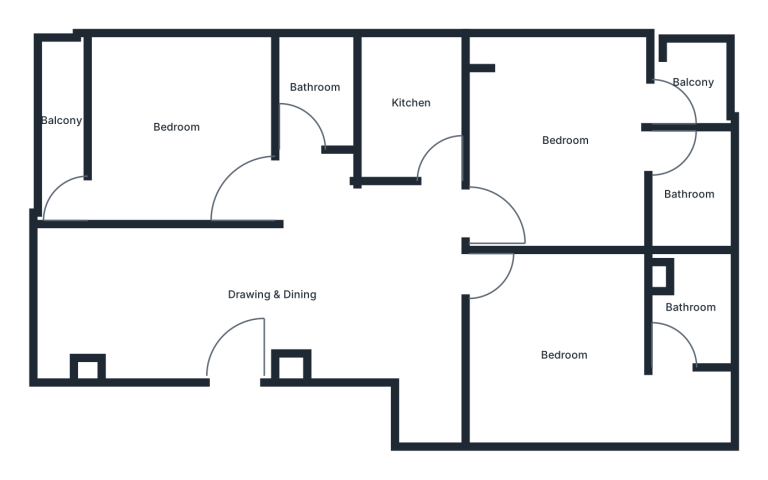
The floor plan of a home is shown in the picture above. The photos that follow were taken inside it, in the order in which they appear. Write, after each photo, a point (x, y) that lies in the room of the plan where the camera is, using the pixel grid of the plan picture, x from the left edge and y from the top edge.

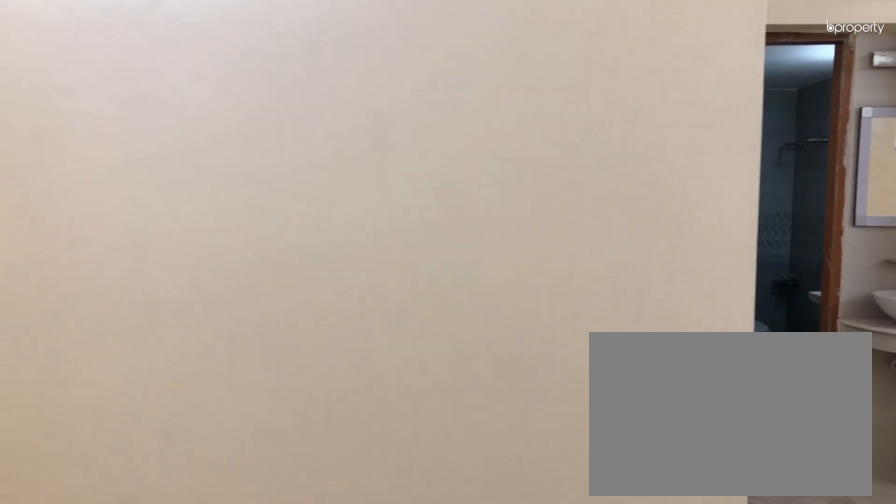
(235, 371)
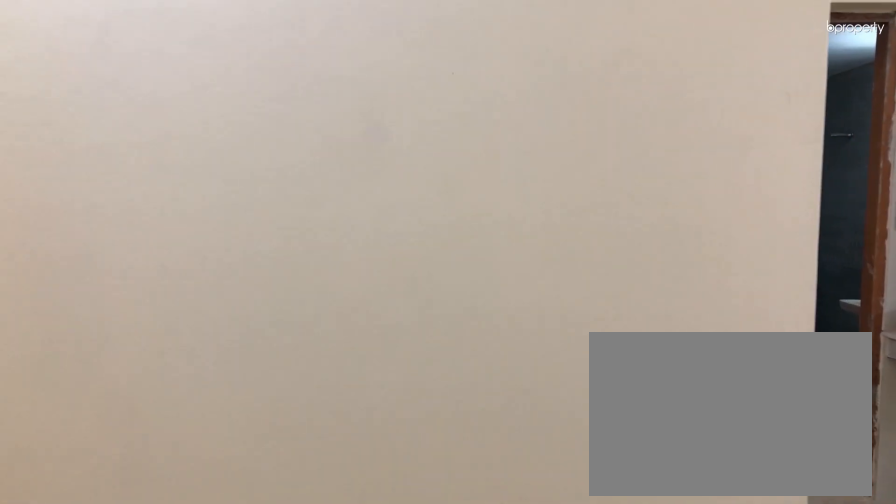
(235, 371)
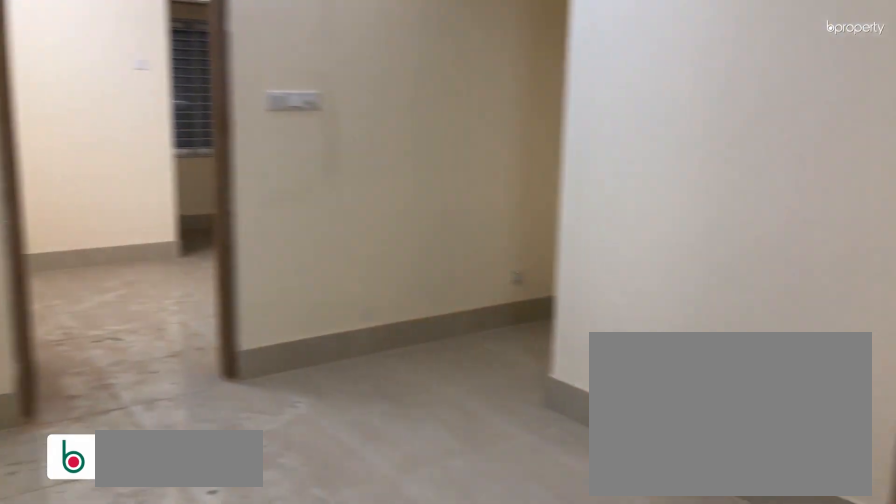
(364, 287)
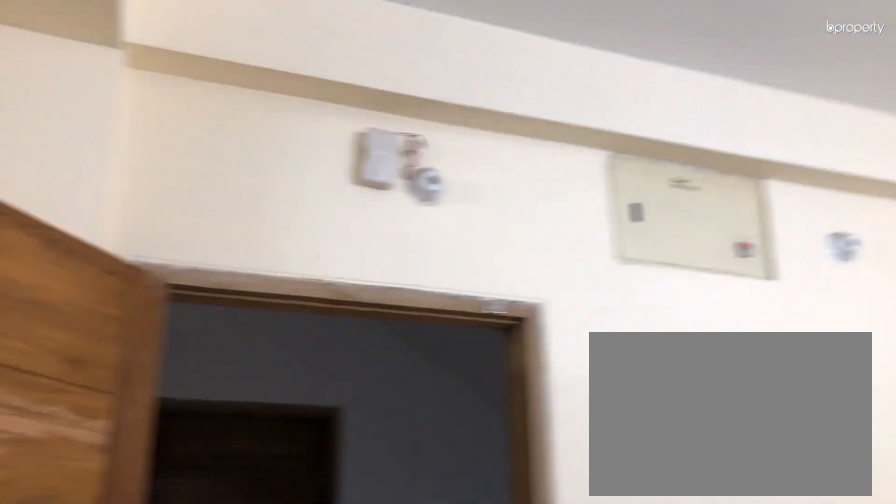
(106, 294)
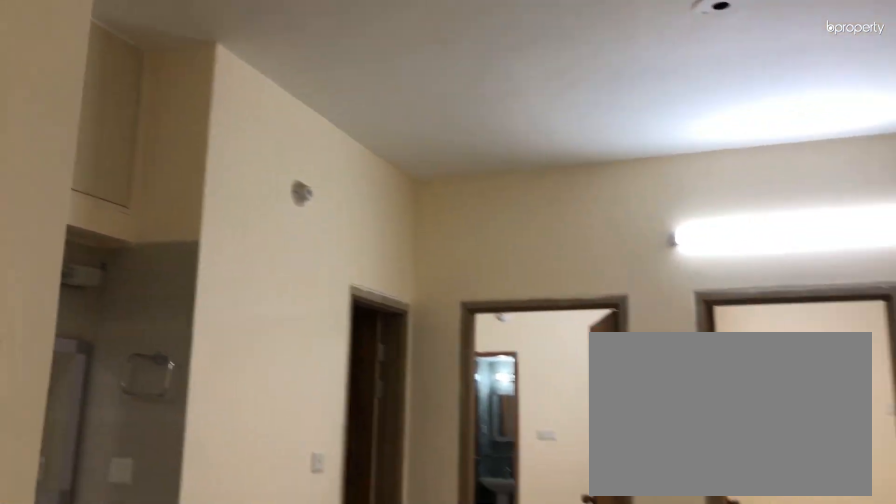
(362, 293)
